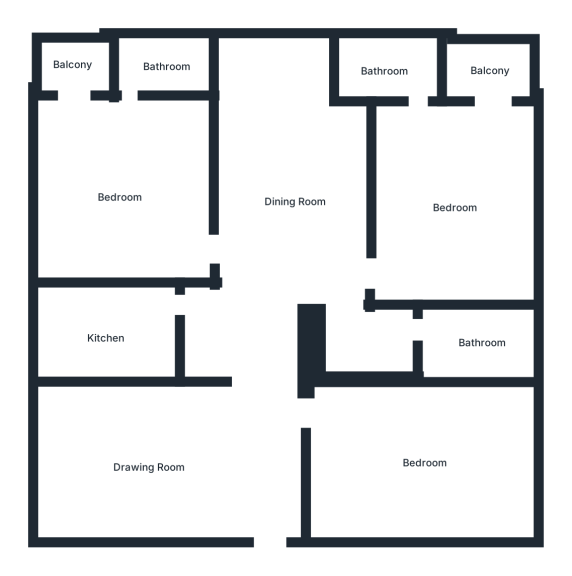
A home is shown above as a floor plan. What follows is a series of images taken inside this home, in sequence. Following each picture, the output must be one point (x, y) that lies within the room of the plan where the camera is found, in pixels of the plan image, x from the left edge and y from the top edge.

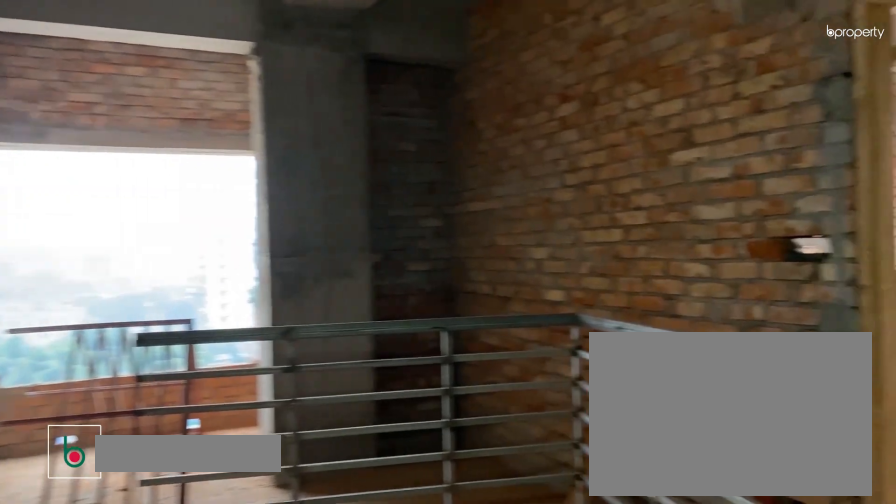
(295, 203)
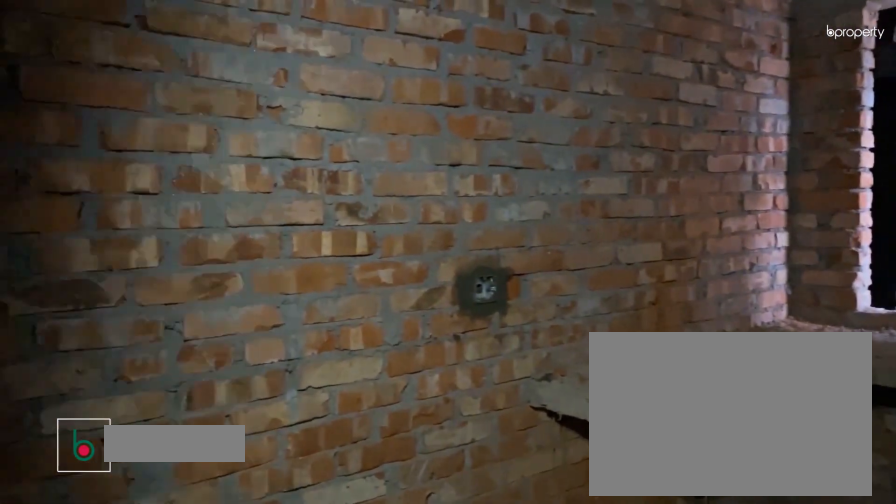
(106, 339)
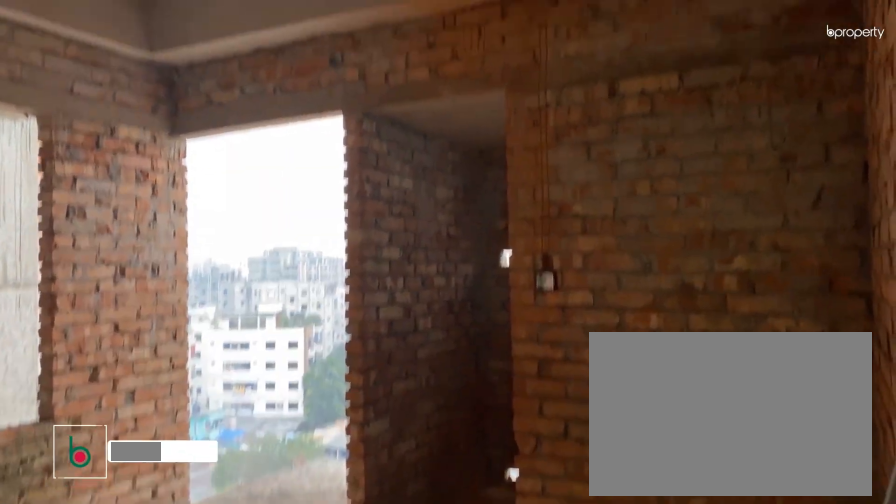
(120, 199)
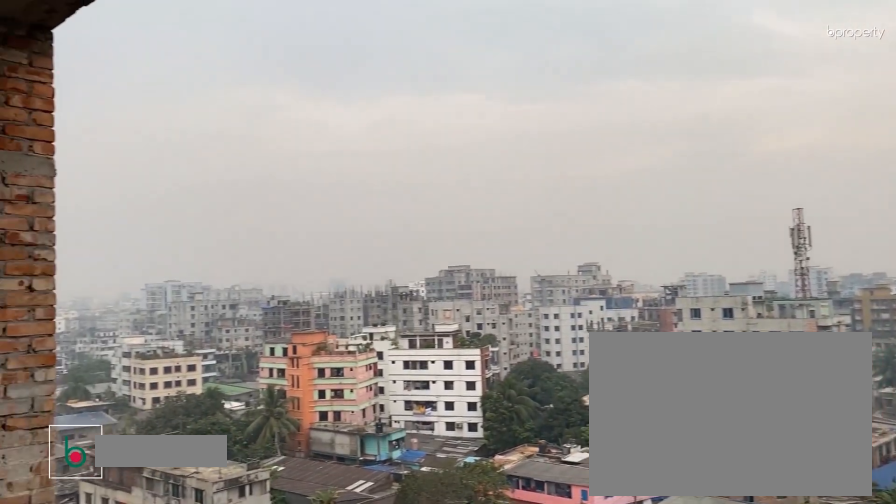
(70, 63)
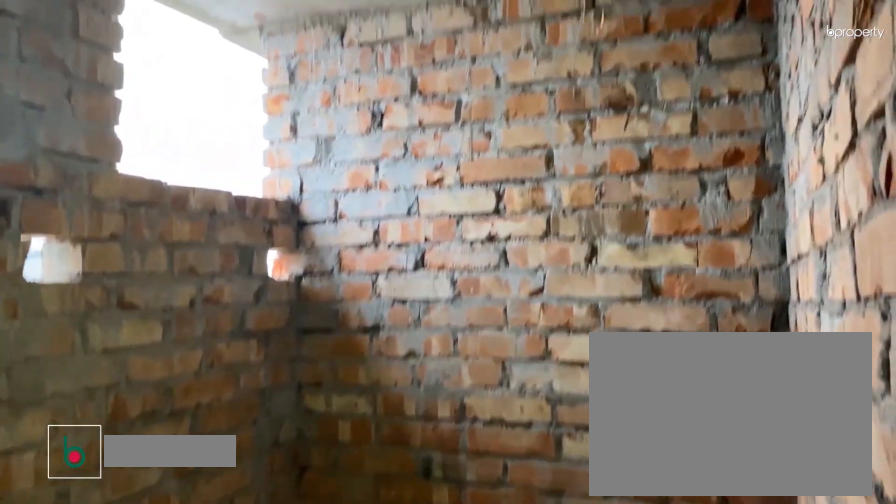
(166, 67)
